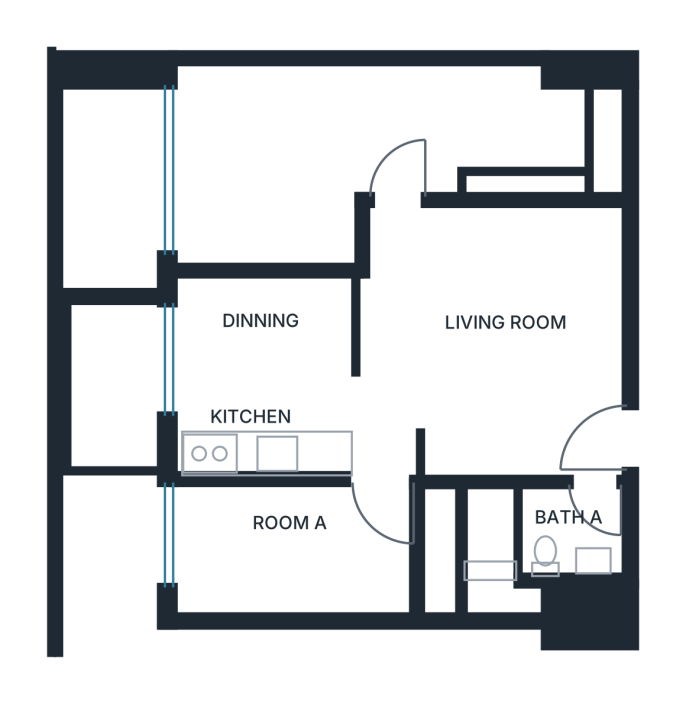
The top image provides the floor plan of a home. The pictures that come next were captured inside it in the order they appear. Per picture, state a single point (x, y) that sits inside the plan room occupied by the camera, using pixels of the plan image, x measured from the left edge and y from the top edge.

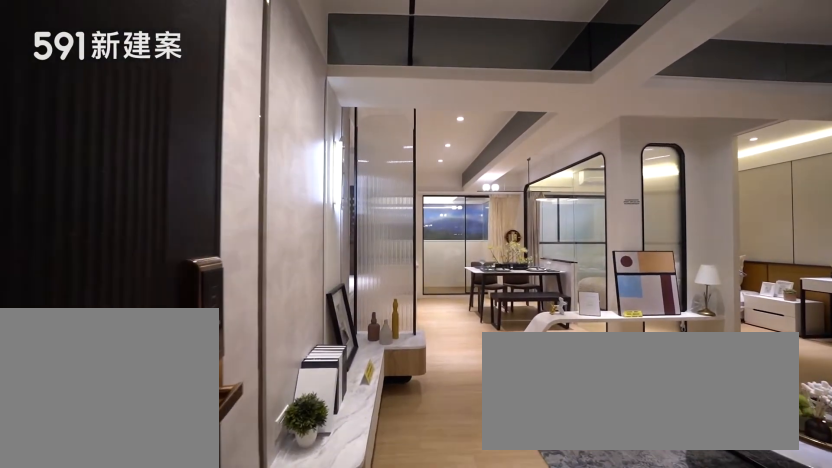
(580, 441)
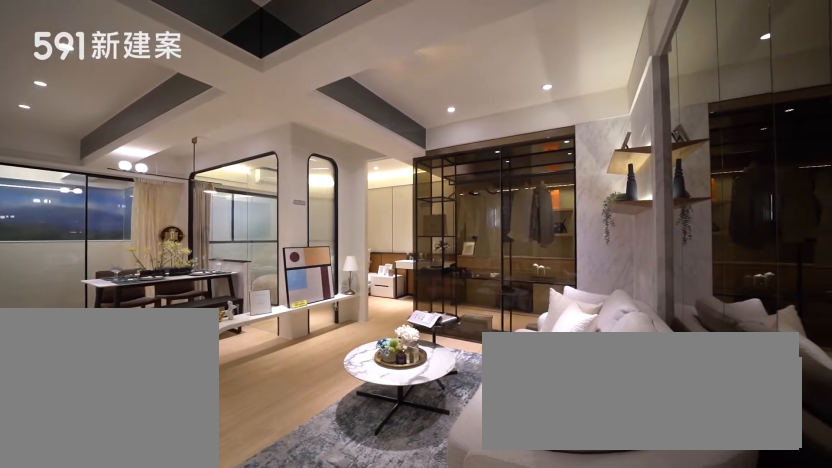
(499, 308)
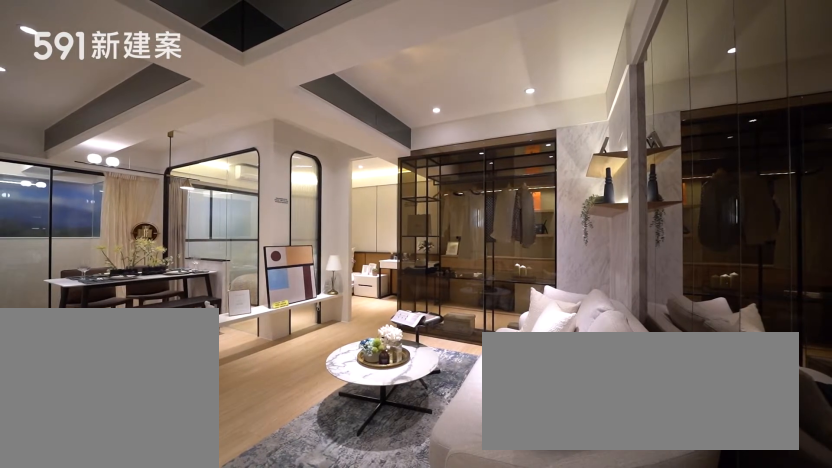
(499, 308)
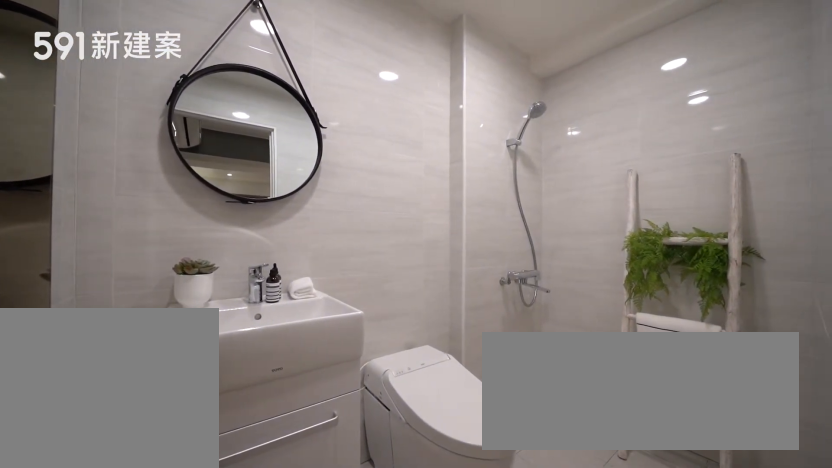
(540, 552)
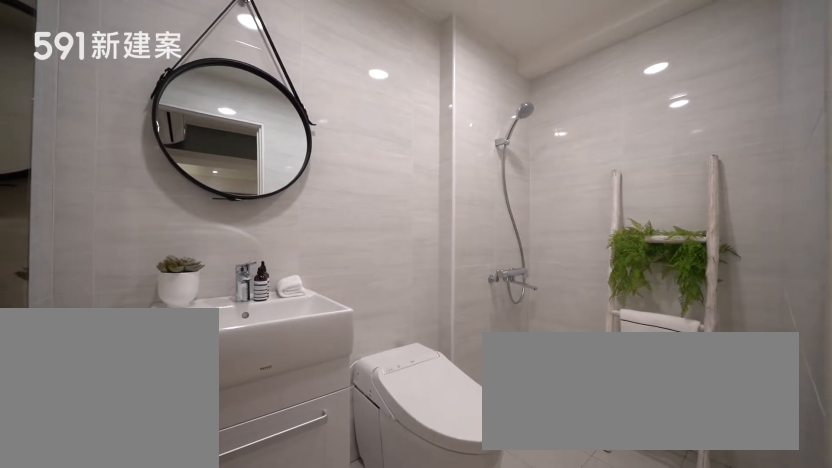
(540, 552)
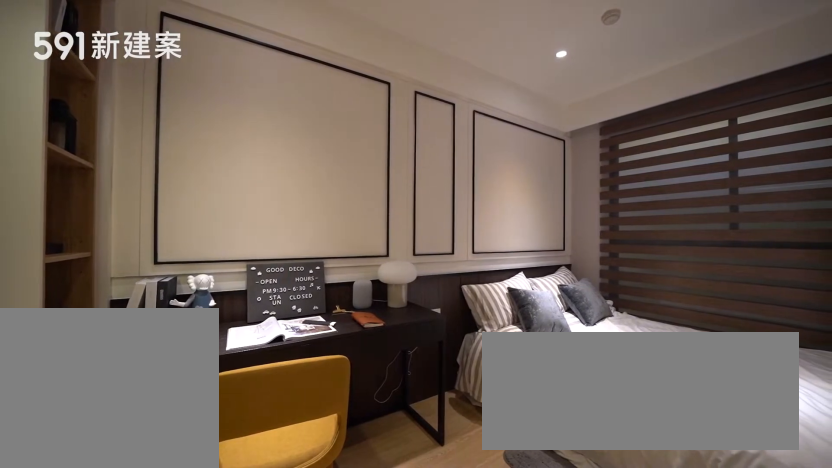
(314, 551)
